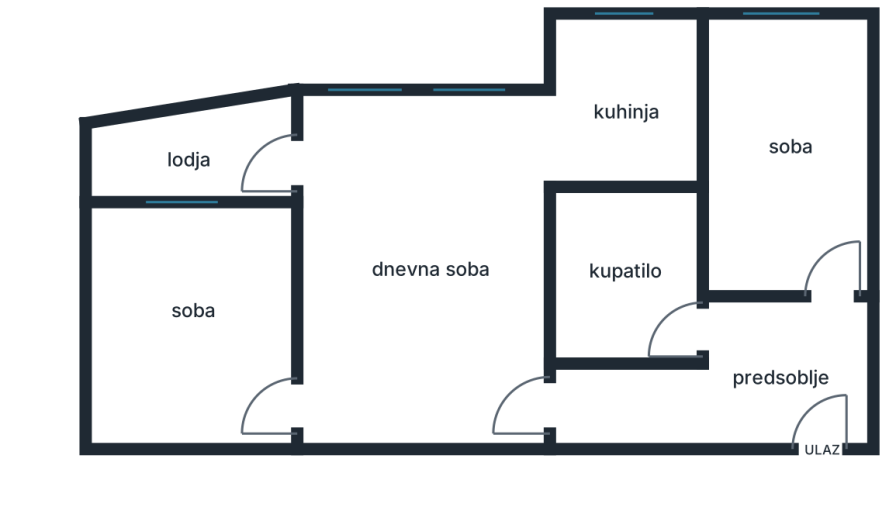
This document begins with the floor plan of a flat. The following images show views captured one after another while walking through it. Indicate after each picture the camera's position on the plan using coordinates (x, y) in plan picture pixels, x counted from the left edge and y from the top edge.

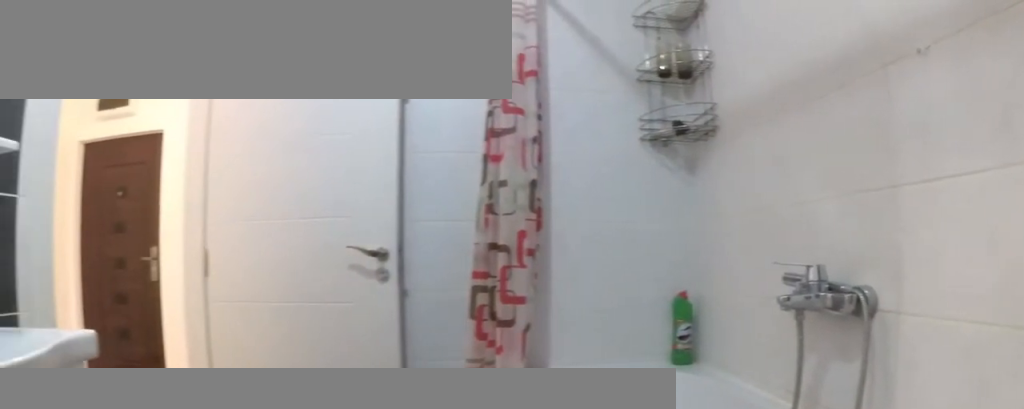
(618, 197)
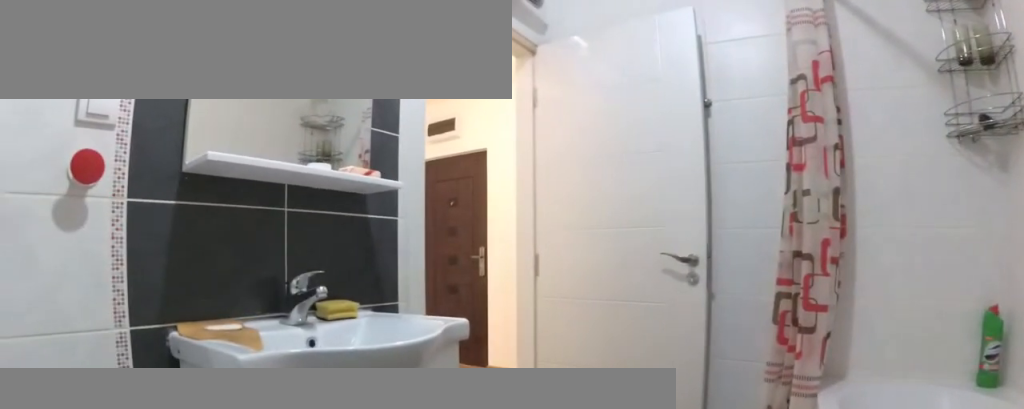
(576, 207)
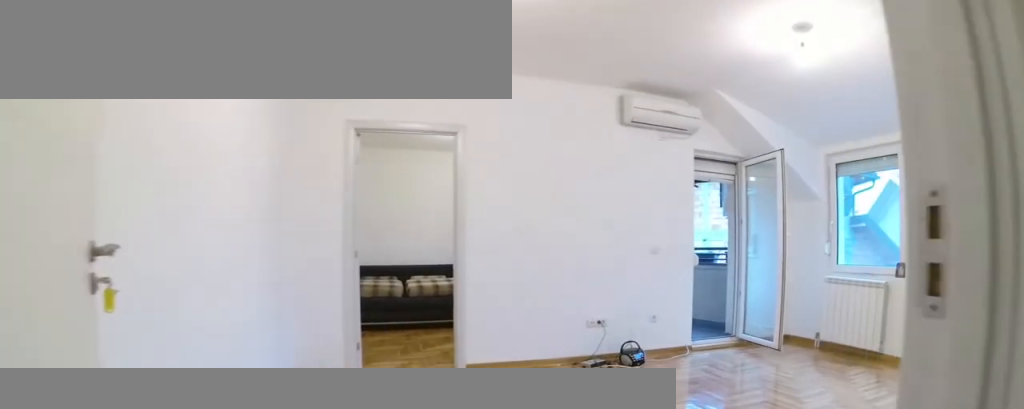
(587, 398)
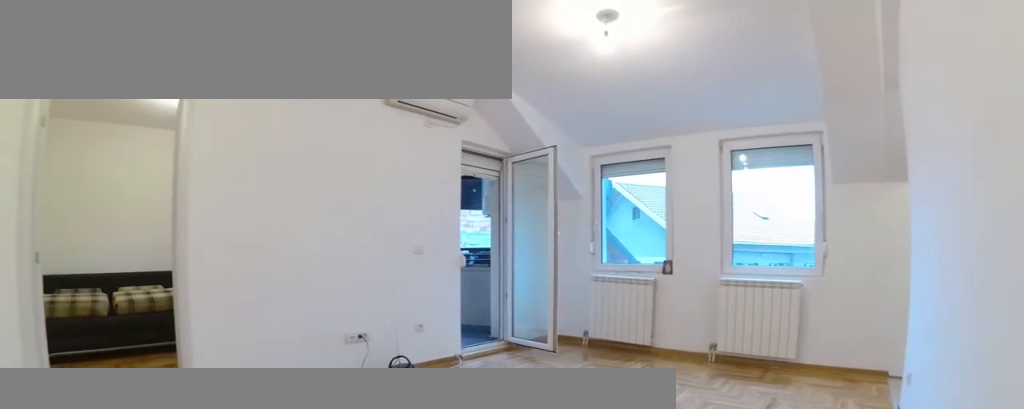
(535, 392)
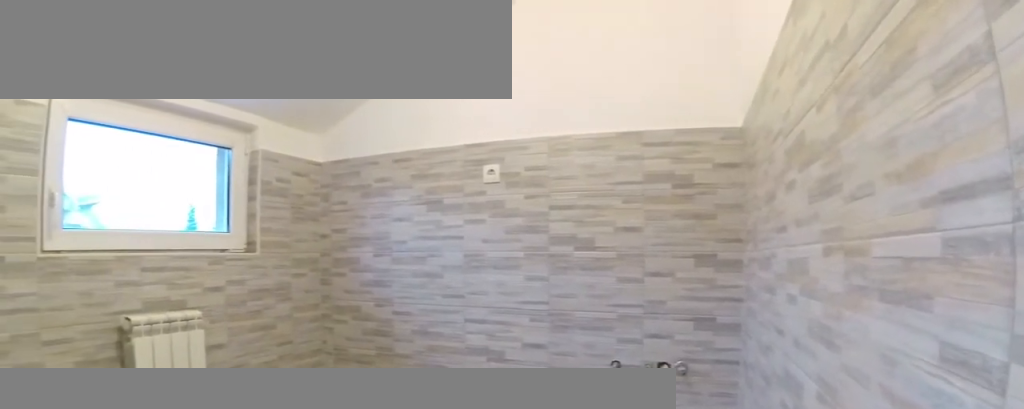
(539, 178)
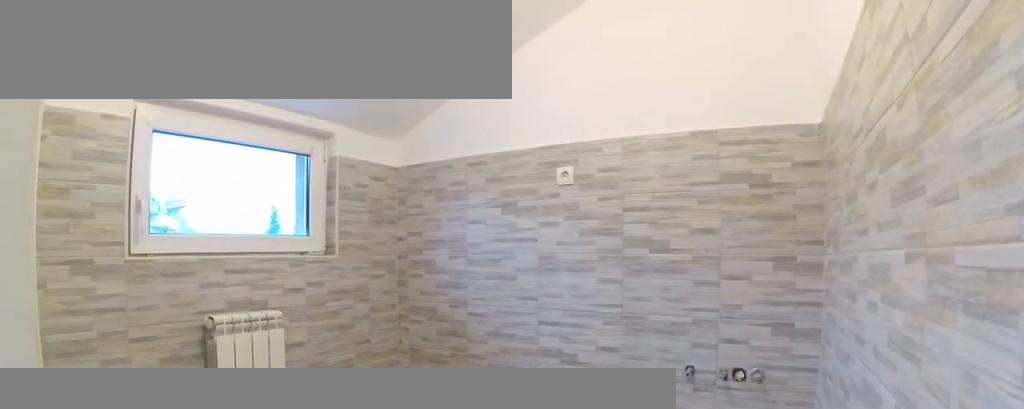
(541, 184)
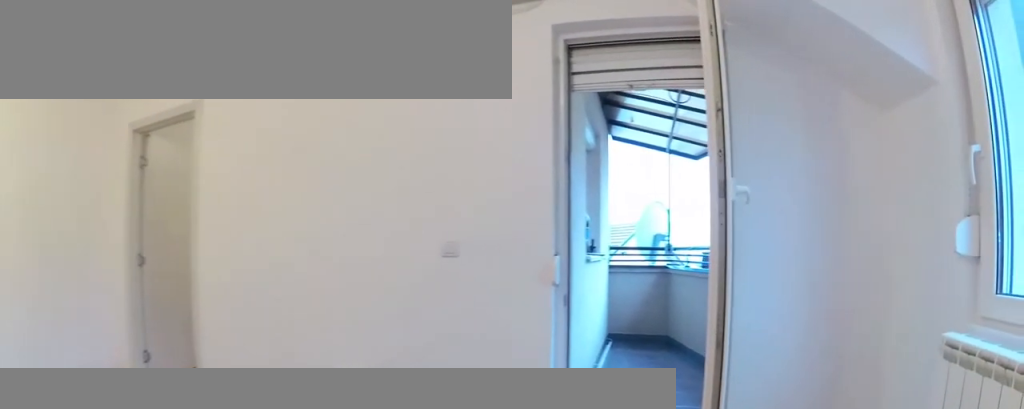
(473, 149)
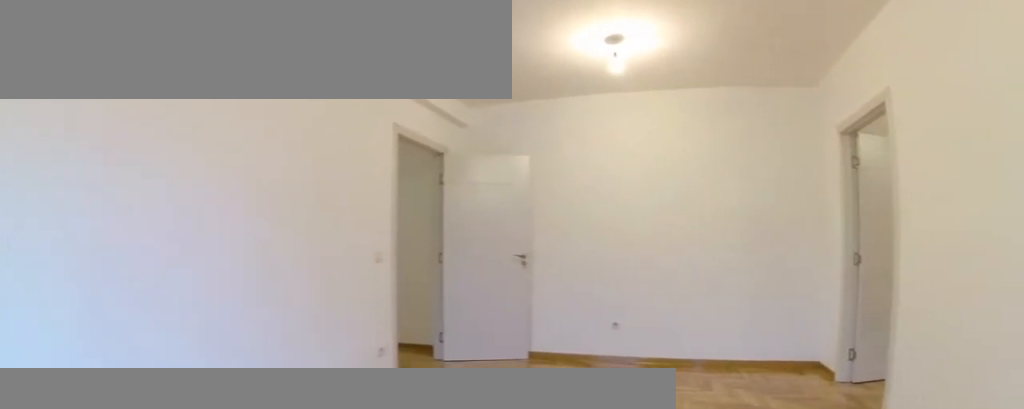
(333, 156)
